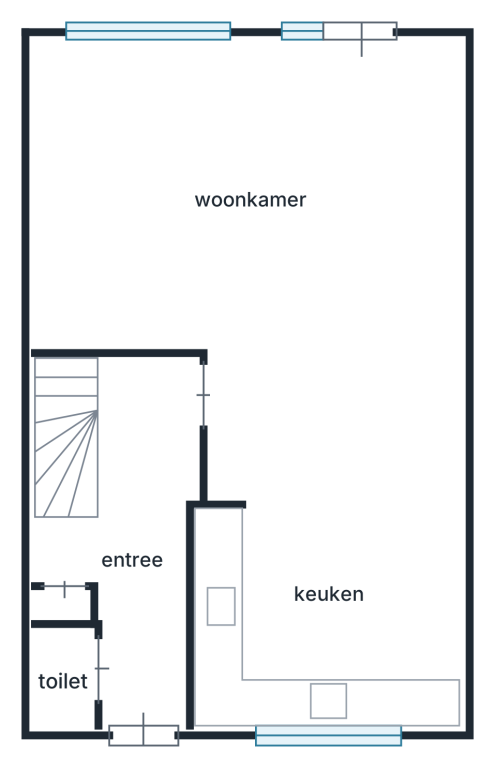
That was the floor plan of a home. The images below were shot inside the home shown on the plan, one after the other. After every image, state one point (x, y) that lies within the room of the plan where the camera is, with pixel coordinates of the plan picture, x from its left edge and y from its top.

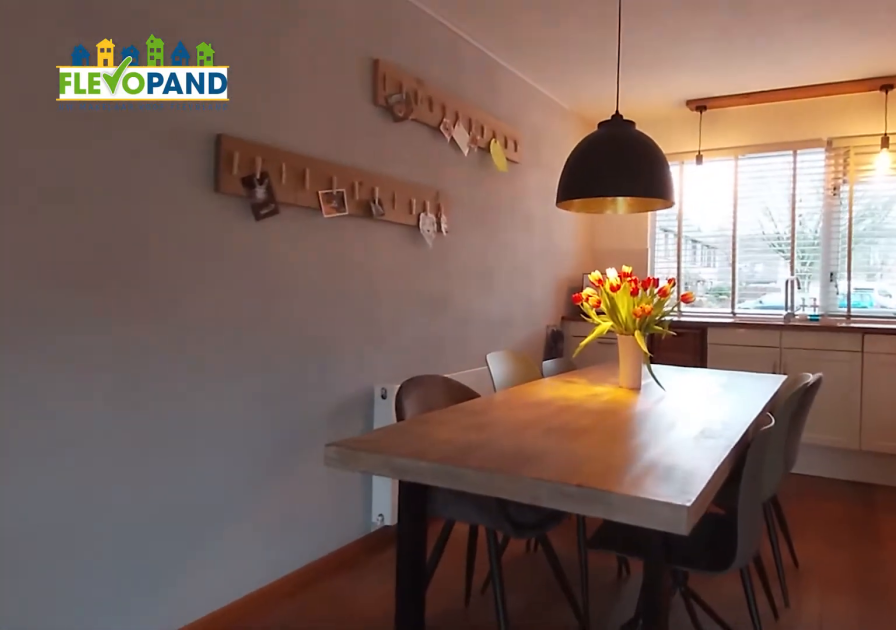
(458, 270)
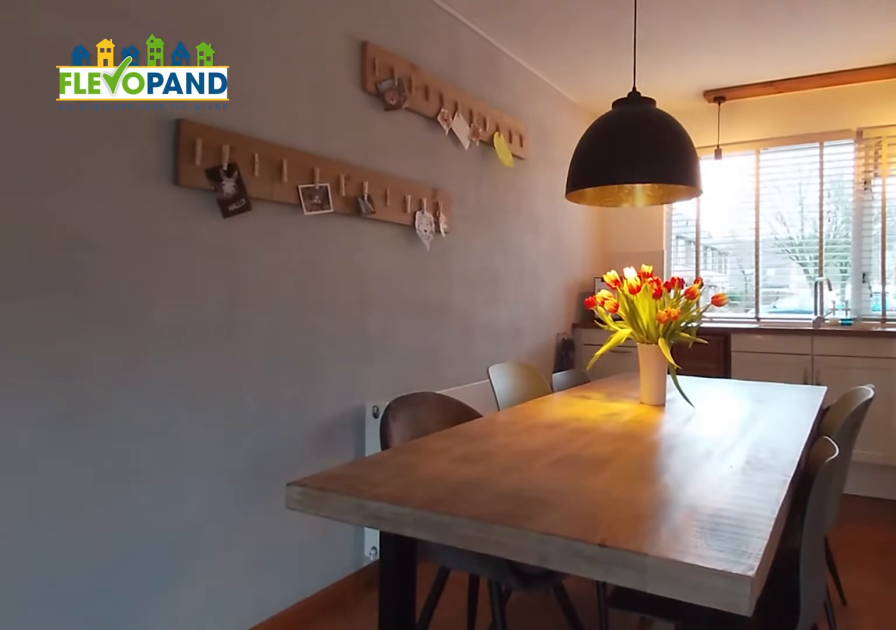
(458, 270)
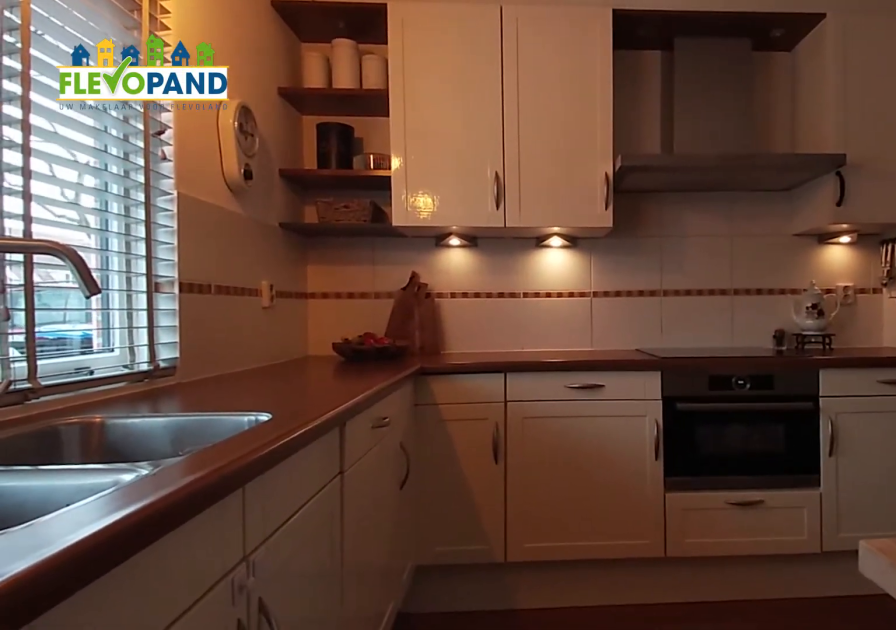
(328, 614)
